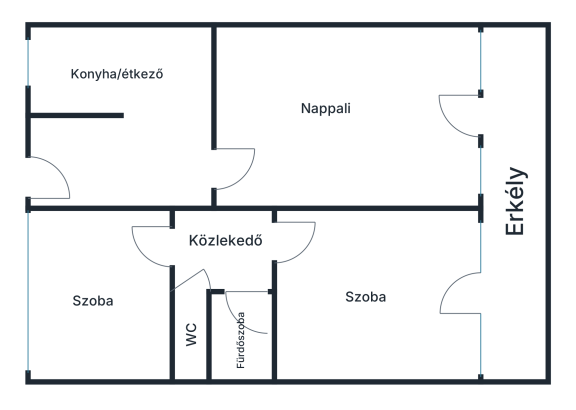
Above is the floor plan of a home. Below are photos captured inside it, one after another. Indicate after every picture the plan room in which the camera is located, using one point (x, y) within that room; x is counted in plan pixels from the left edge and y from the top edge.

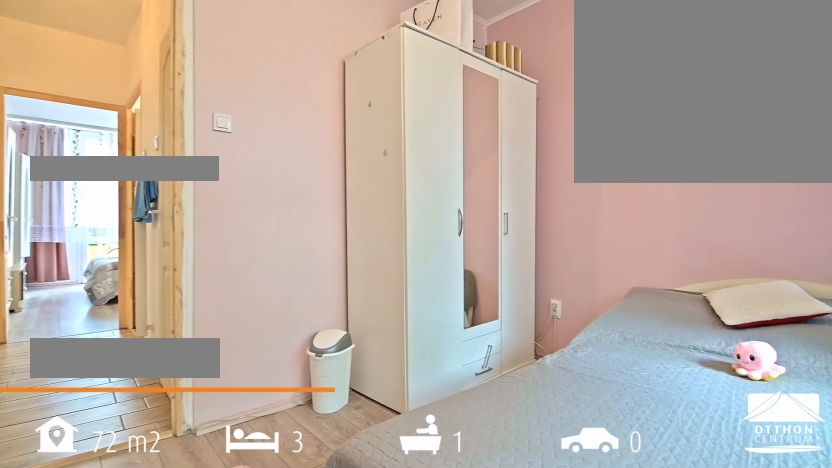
(96, 328)
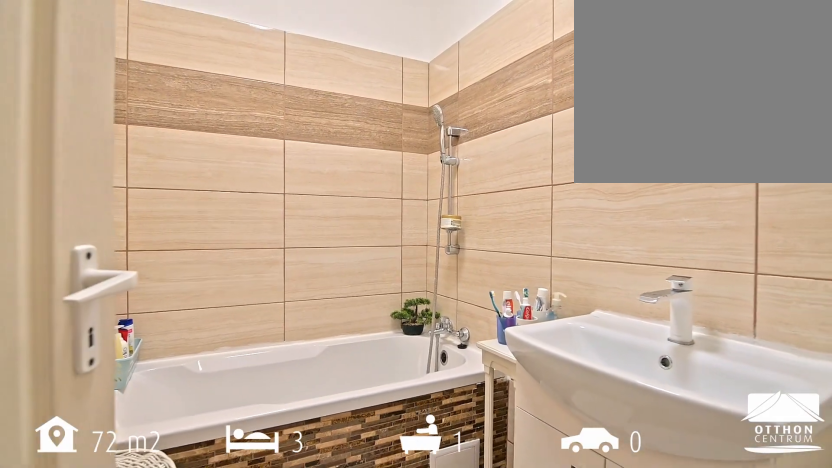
(258, 342)
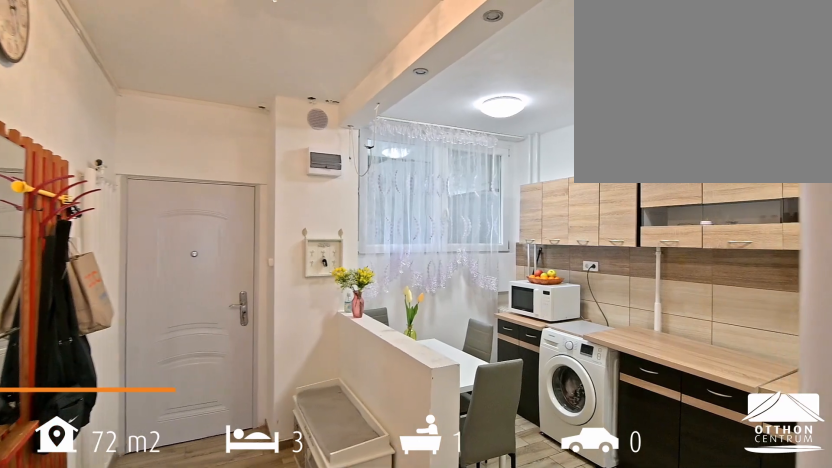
(122, 101)
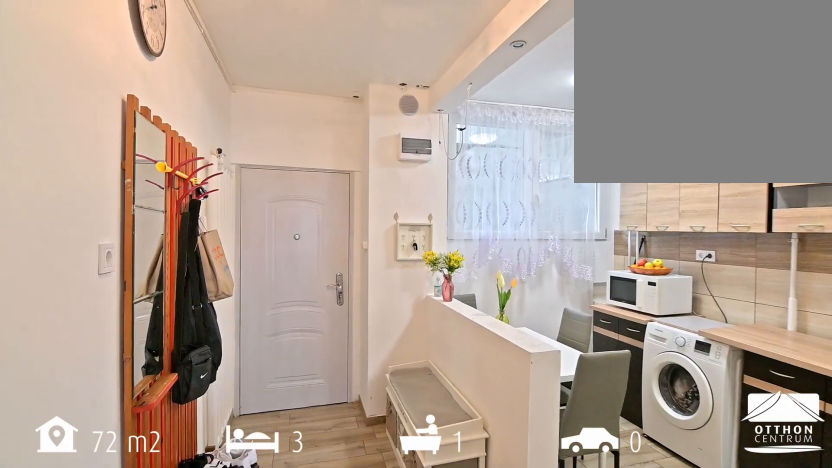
(121, 101)
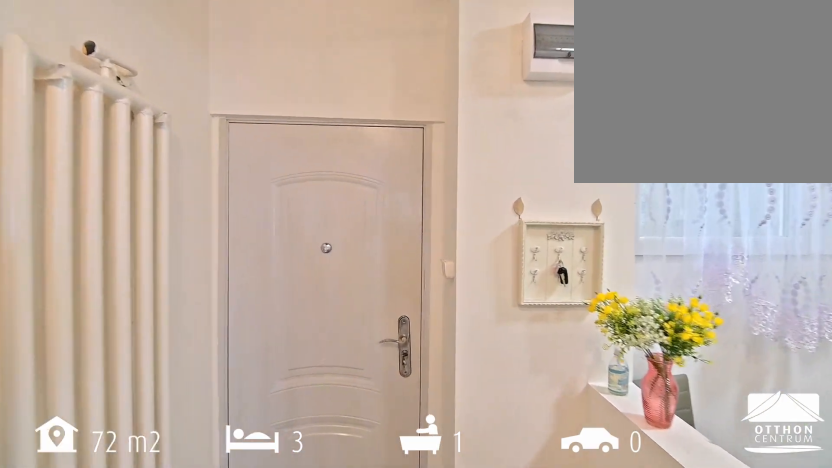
(122, 101)
